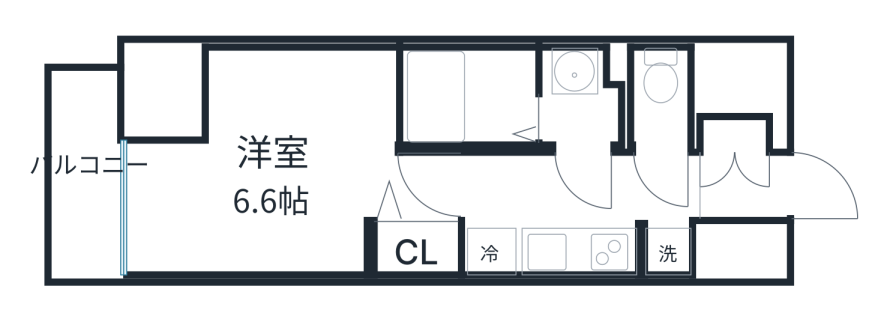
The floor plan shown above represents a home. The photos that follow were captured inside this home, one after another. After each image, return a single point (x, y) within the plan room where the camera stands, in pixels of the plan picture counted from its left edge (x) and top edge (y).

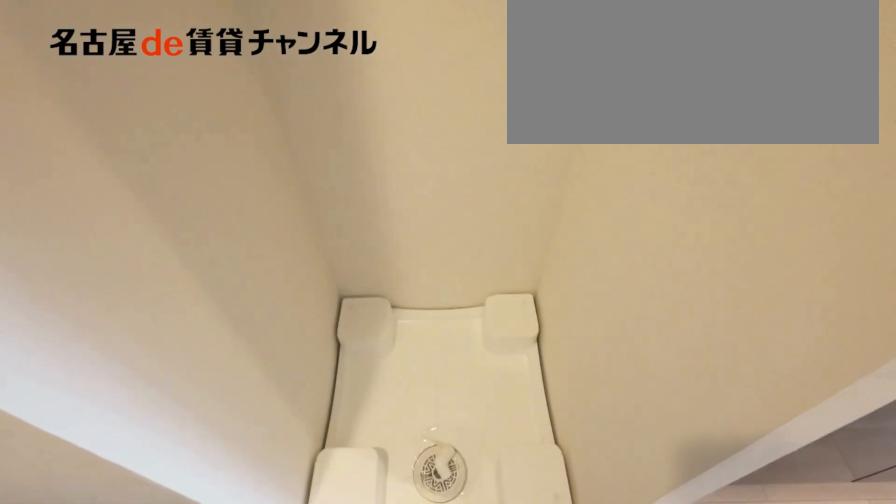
(665, 250)
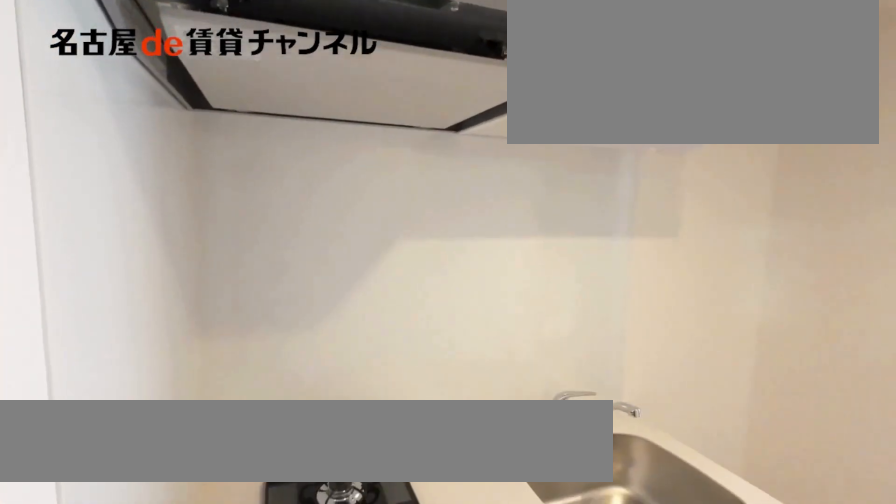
(550, 247)
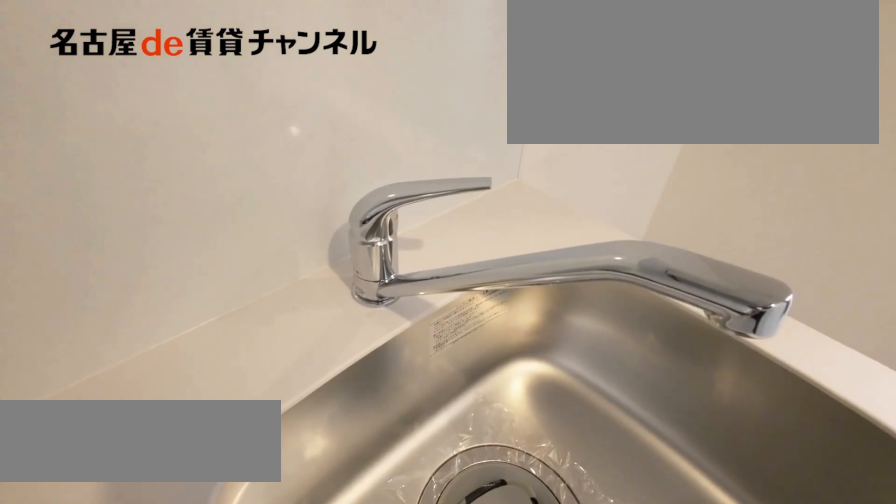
(550, 247)
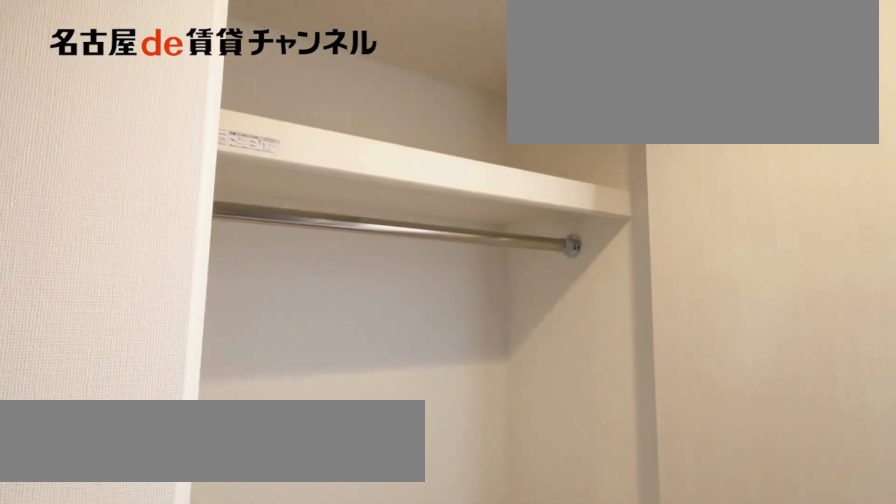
(414, 248)
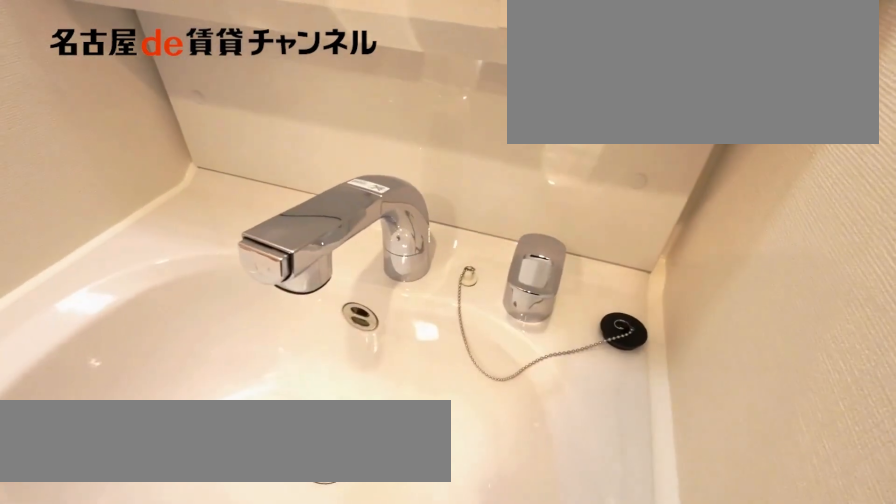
(583, 98)
